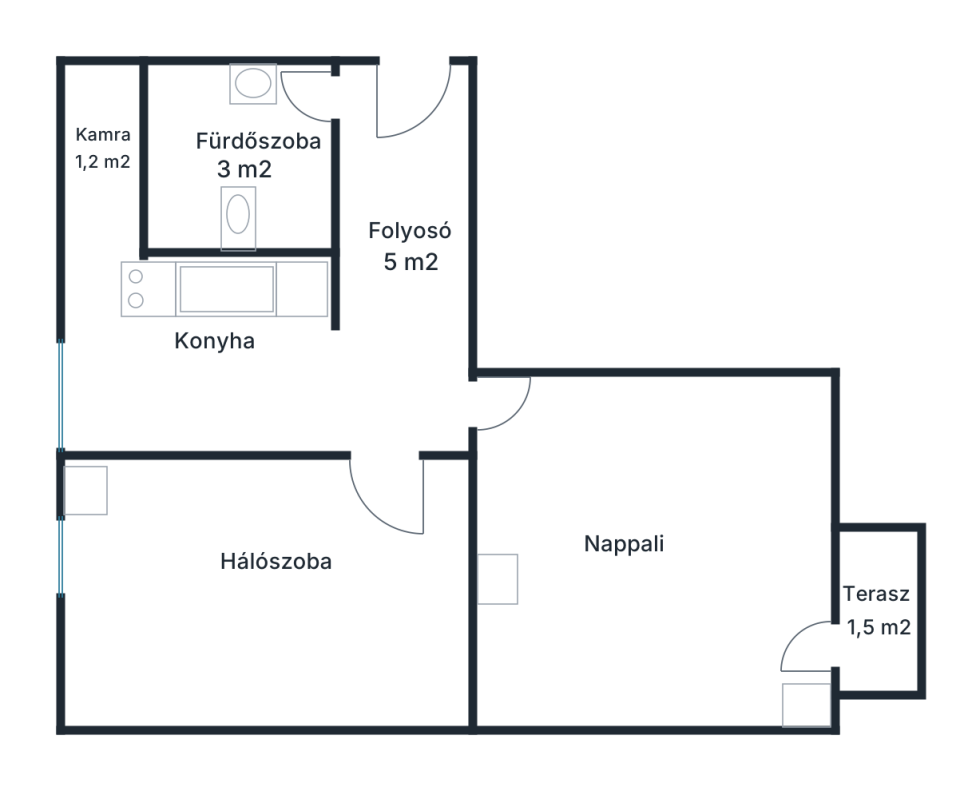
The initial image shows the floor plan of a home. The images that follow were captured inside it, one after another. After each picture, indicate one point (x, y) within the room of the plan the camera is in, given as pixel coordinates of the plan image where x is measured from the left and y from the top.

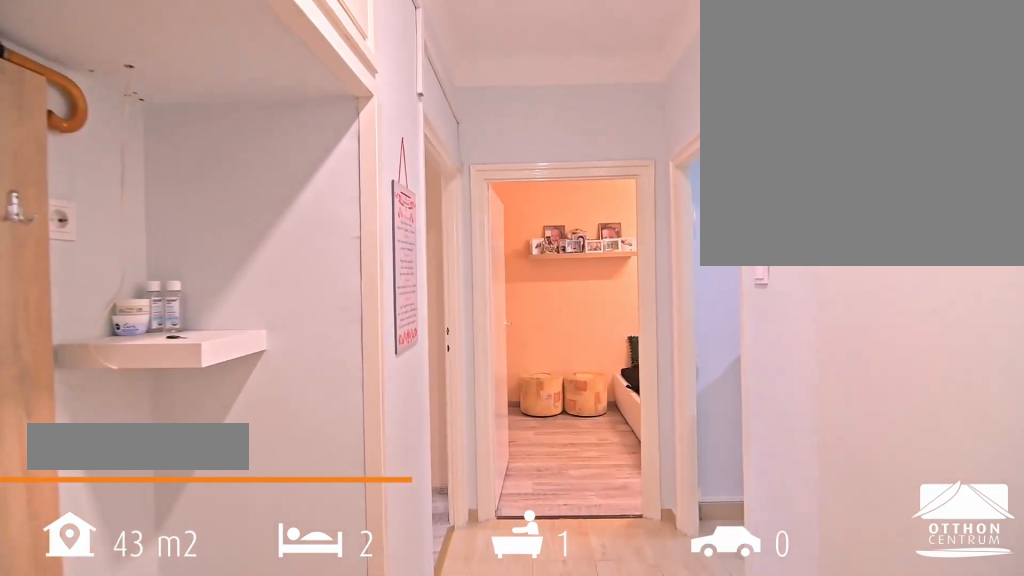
(404, 248)
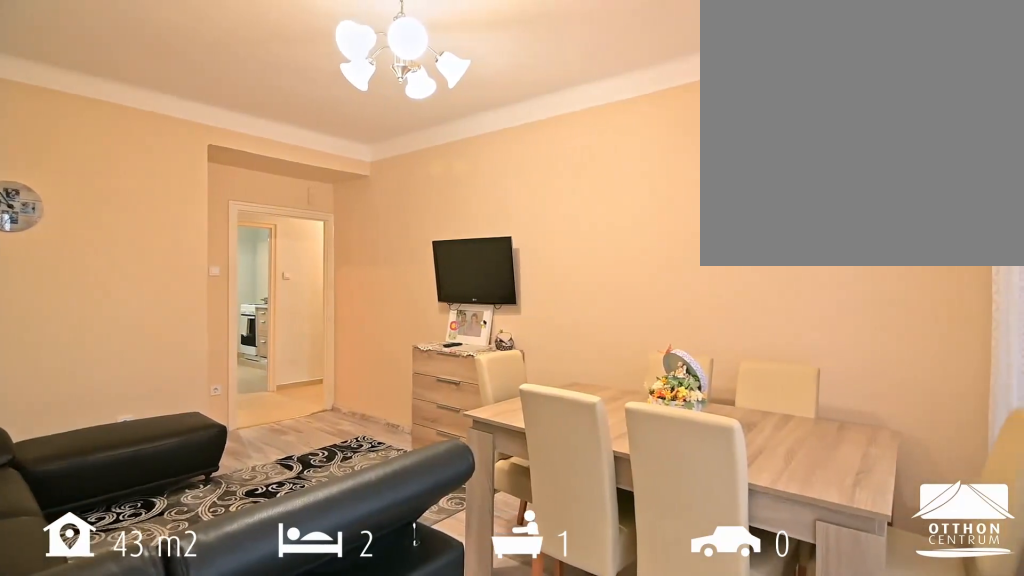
(652, 560)
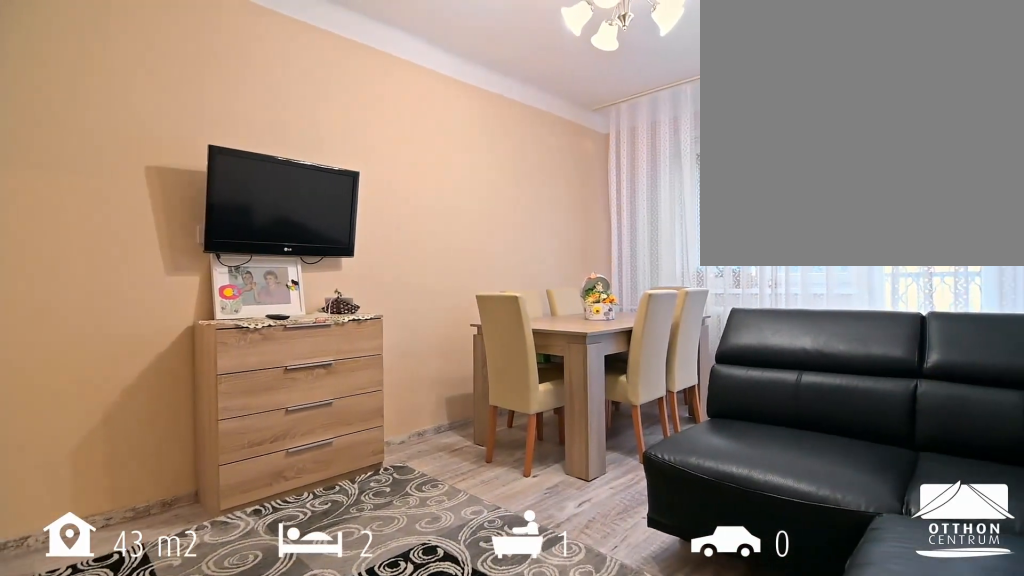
(652, 561)
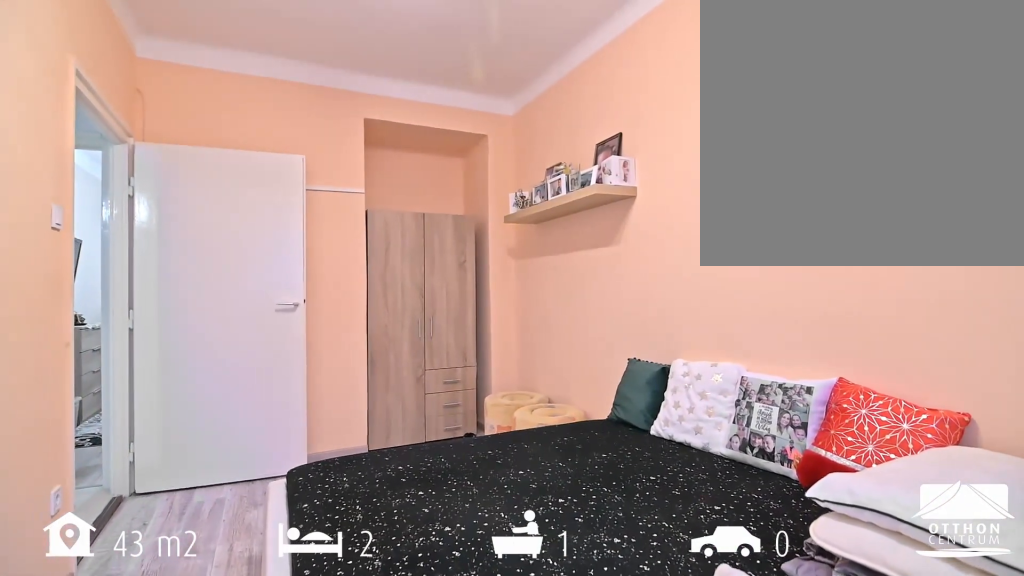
(256, 593)
